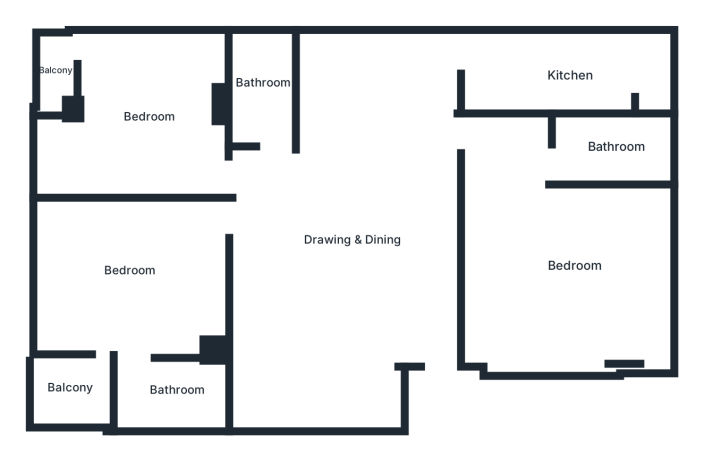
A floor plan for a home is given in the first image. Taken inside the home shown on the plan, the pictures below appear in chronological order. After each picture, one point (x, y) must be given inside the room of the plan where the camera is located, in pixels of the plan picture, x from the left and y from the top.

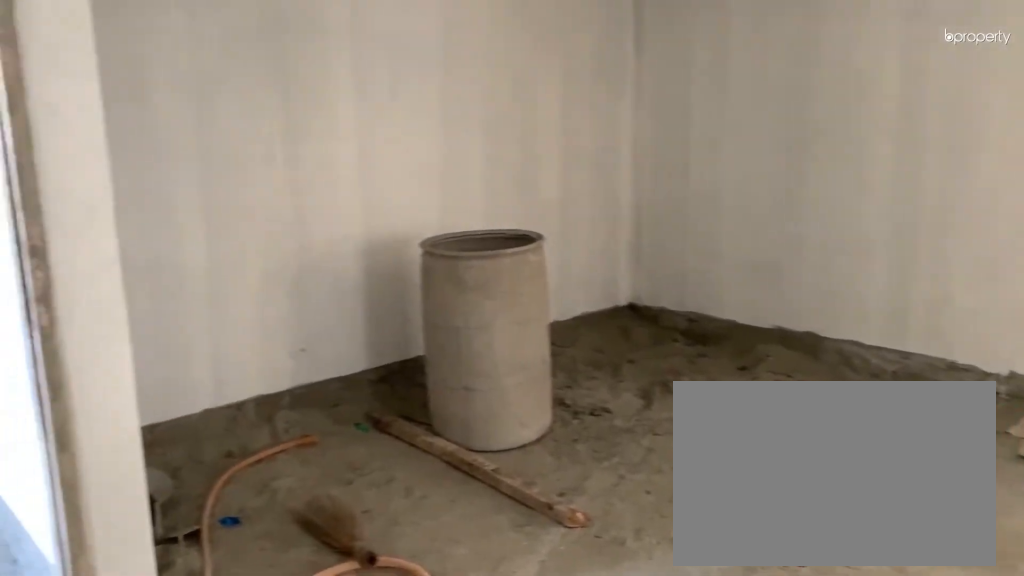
(354, 239)
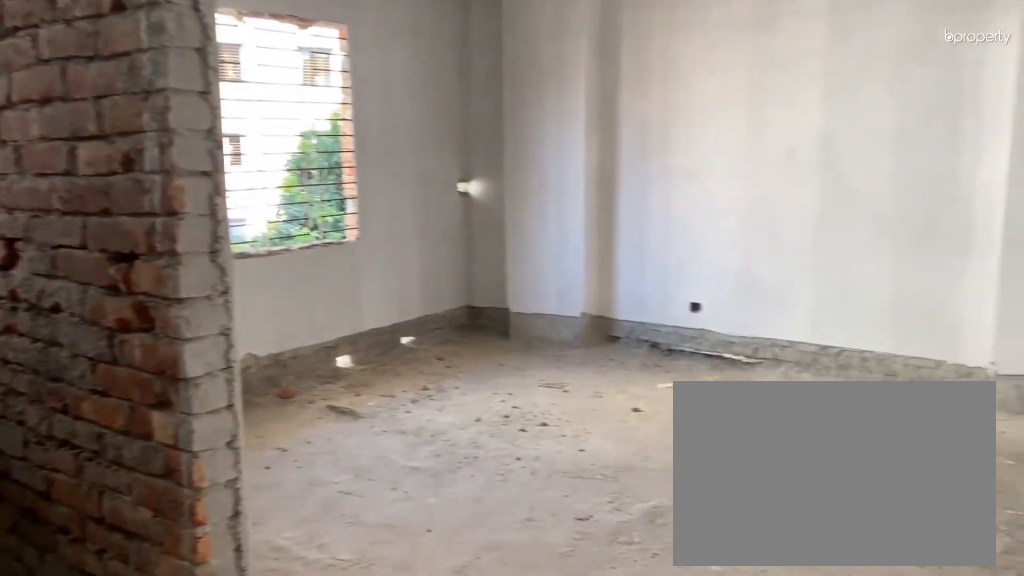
(574, 264)
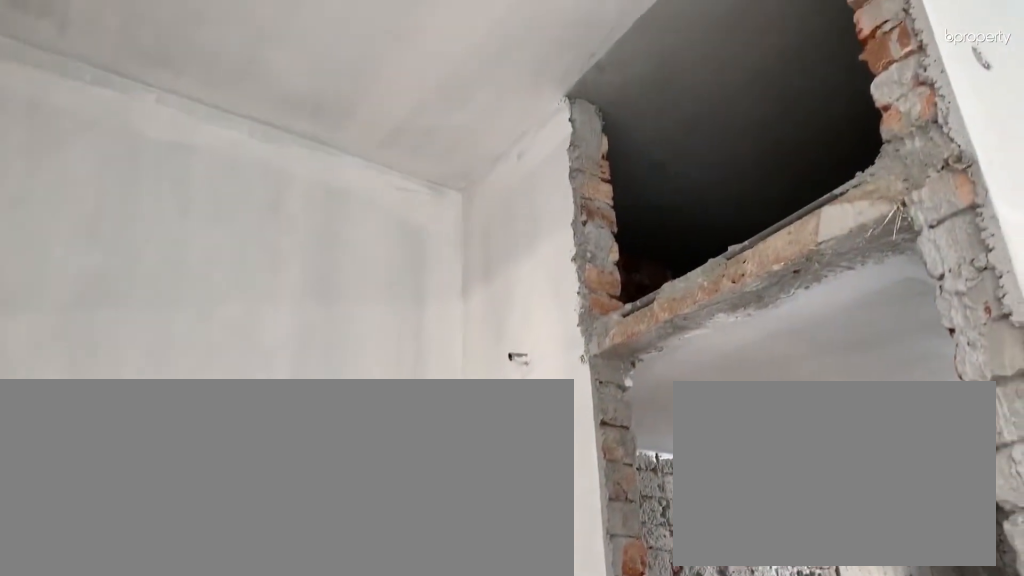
(574, 264)
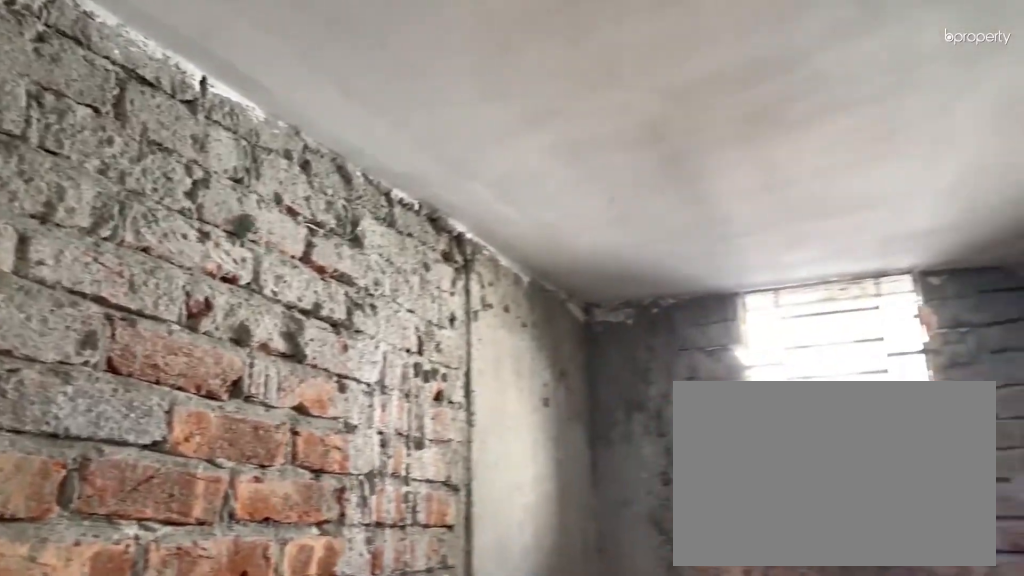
(618, 143)
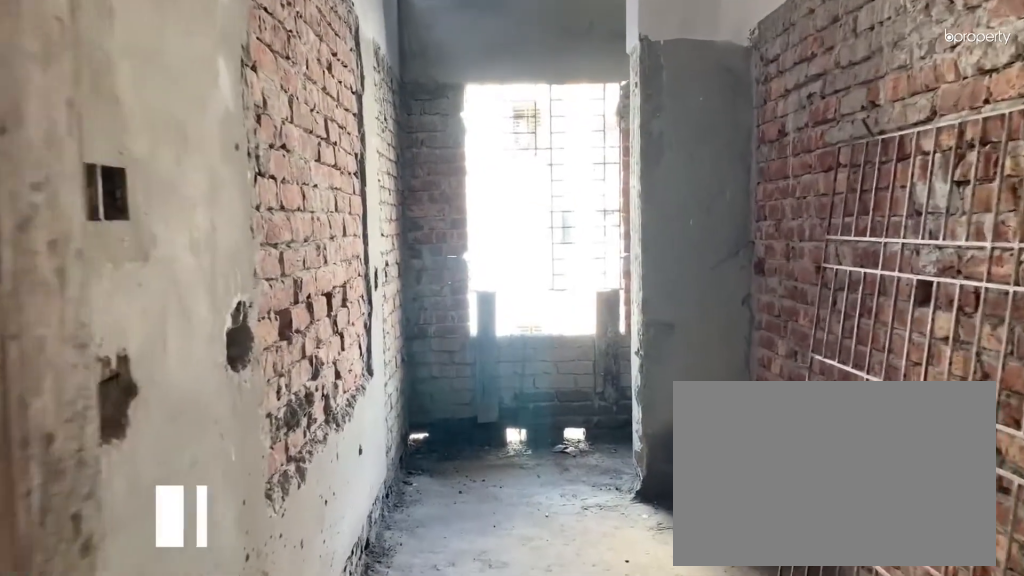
(564, 76)
